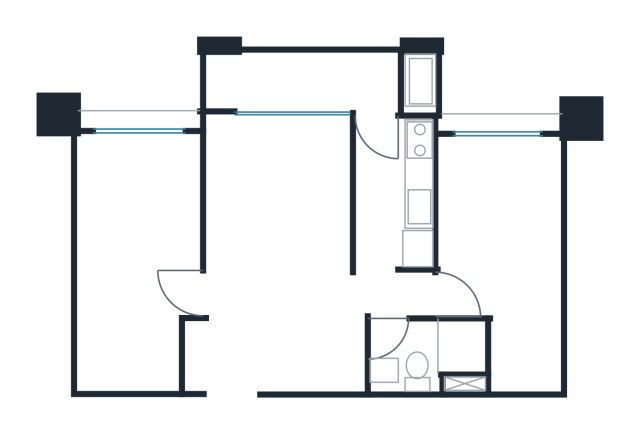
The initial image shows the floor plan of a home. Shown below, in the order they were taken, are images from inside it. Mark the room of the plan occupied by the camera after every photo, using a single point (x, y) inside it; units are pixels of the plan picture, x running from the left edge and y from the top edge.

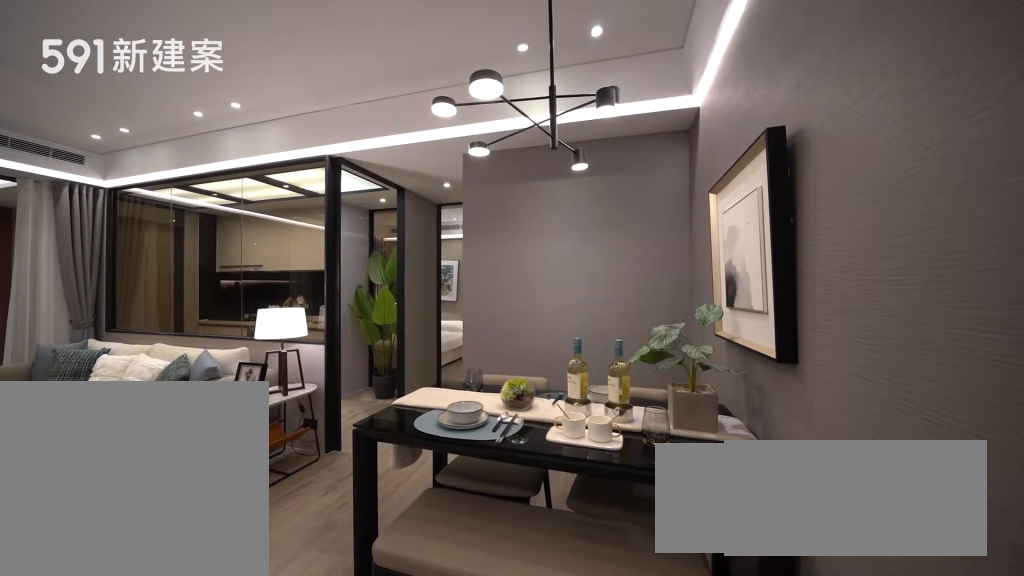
(316, 342)
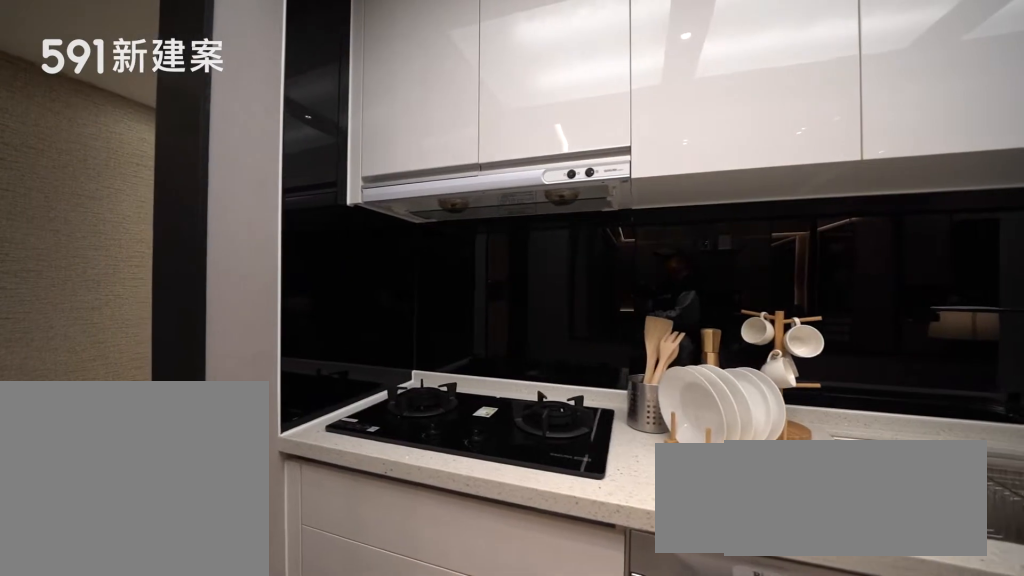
(396, 191)
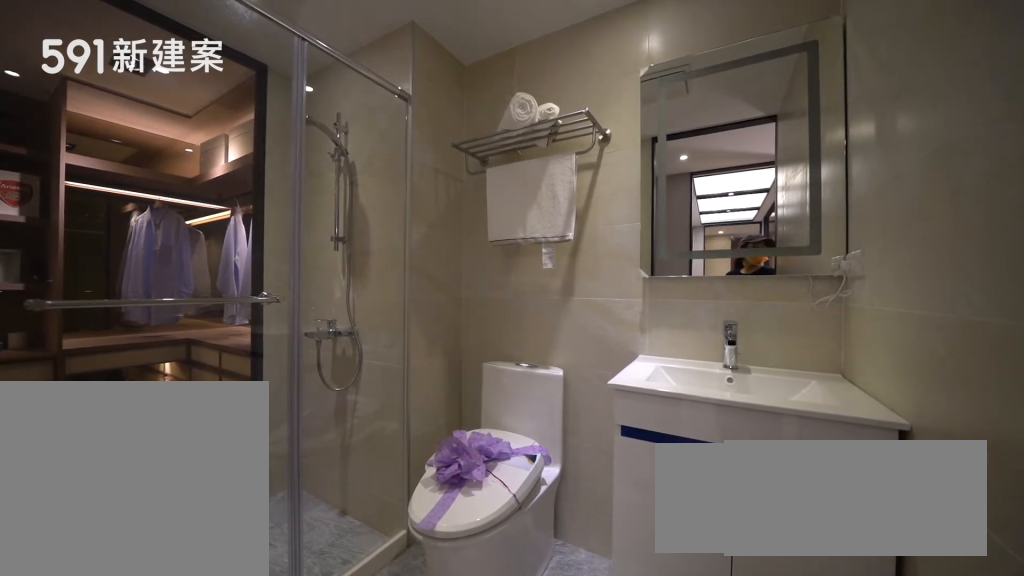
(431, 358)
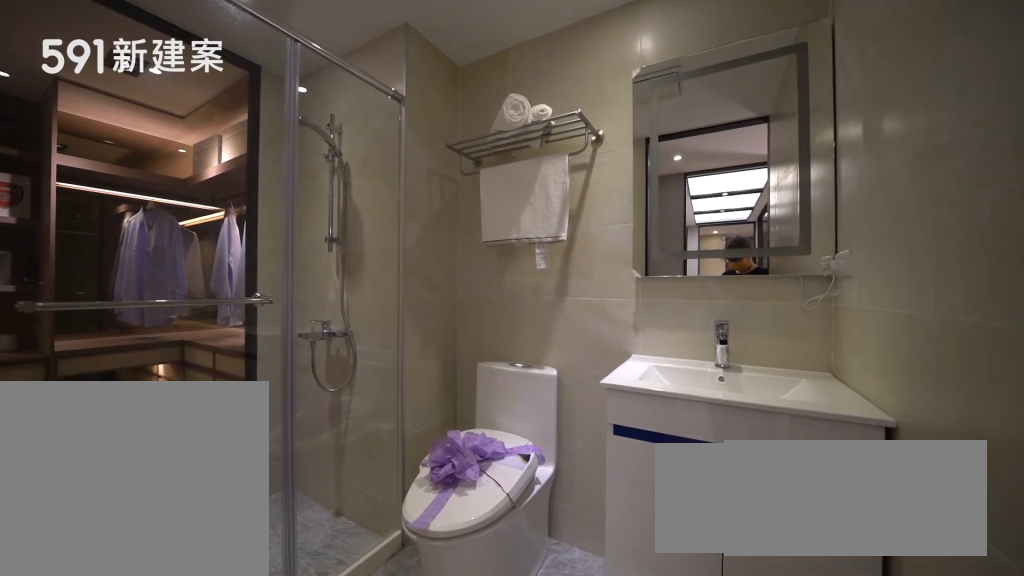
(431, 358)
